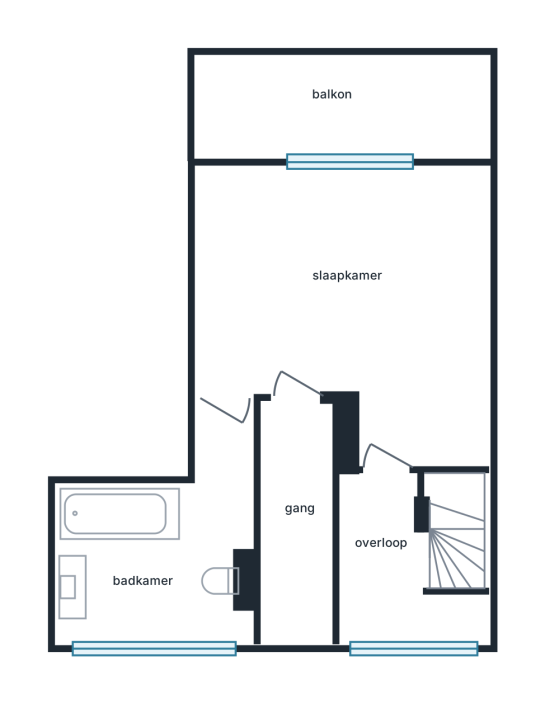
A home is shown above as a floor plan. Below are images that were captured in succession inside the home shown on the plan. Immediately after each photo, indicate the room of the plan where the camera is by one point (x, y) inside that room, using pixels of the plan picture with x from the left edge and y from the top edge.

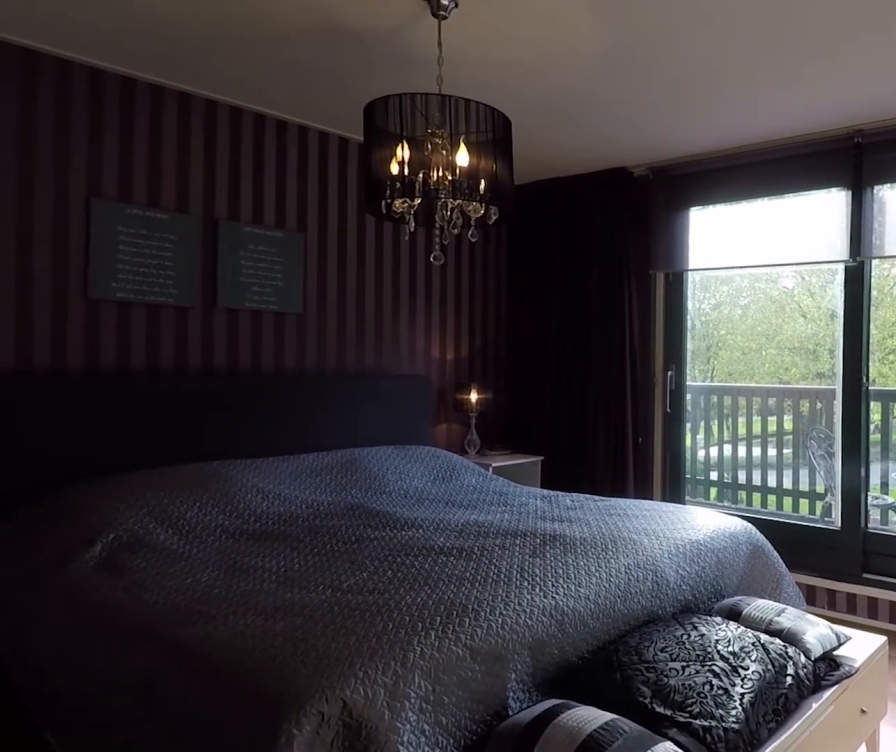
(327, 282)
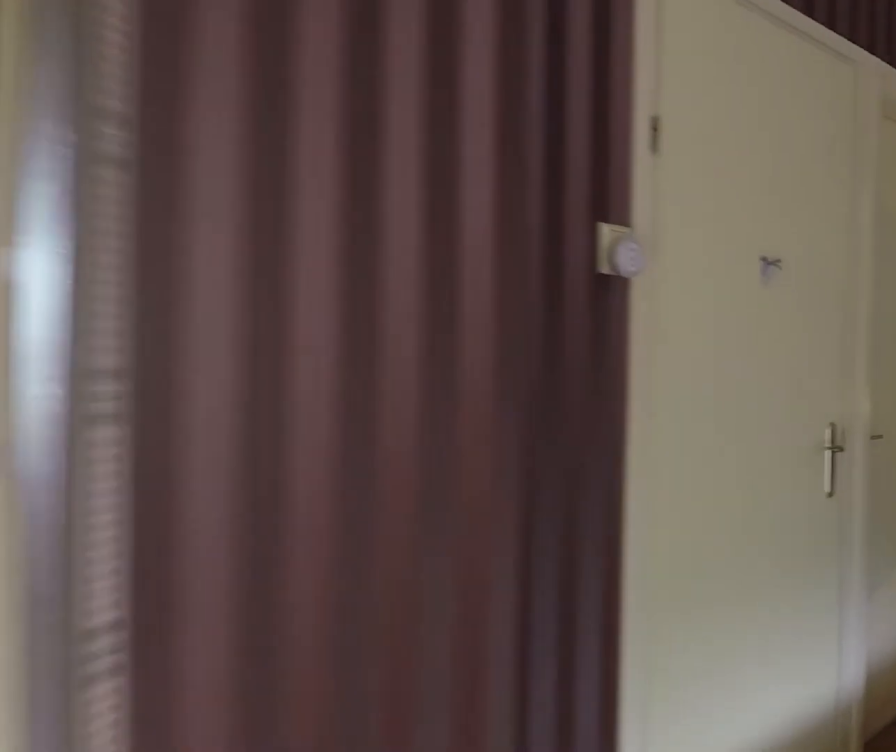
(327, 282)
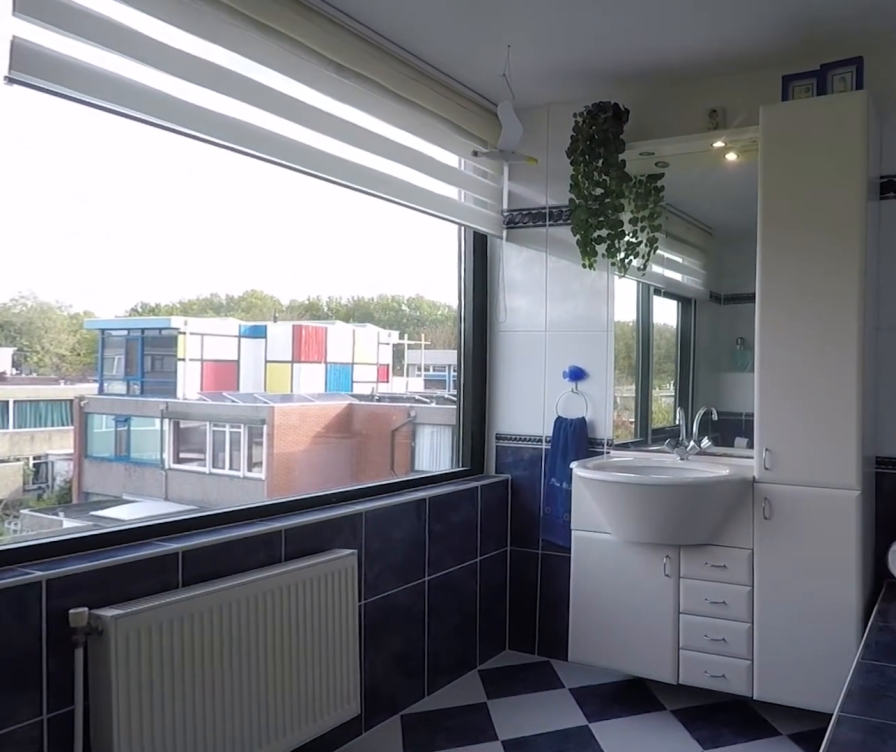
(226, 442)
